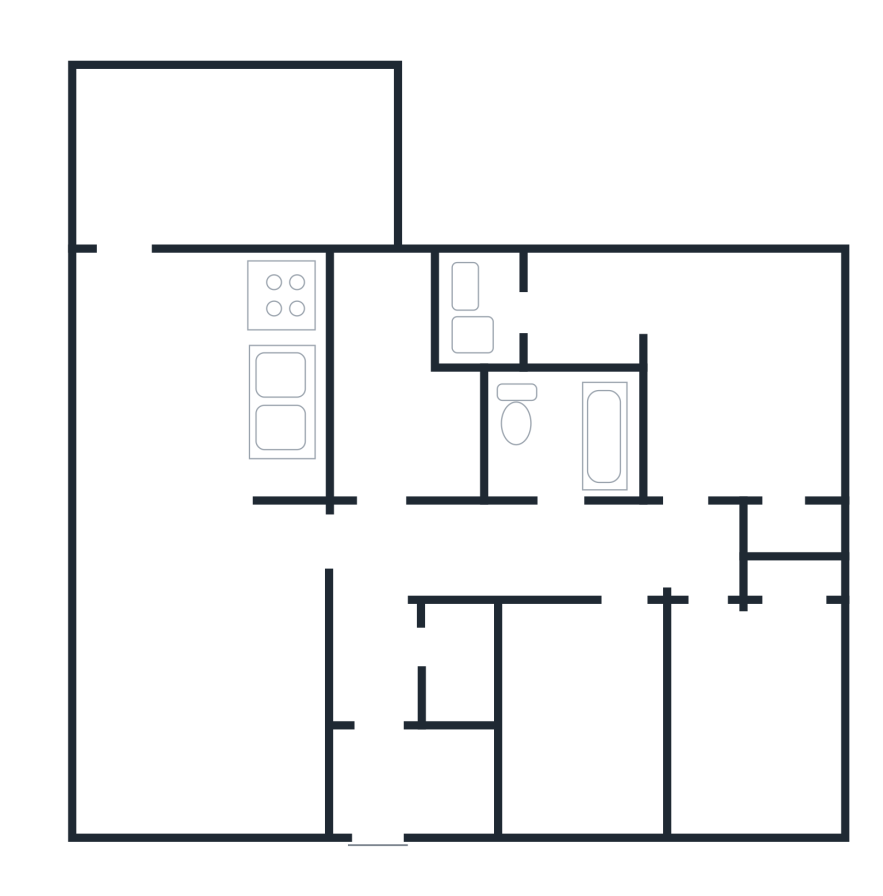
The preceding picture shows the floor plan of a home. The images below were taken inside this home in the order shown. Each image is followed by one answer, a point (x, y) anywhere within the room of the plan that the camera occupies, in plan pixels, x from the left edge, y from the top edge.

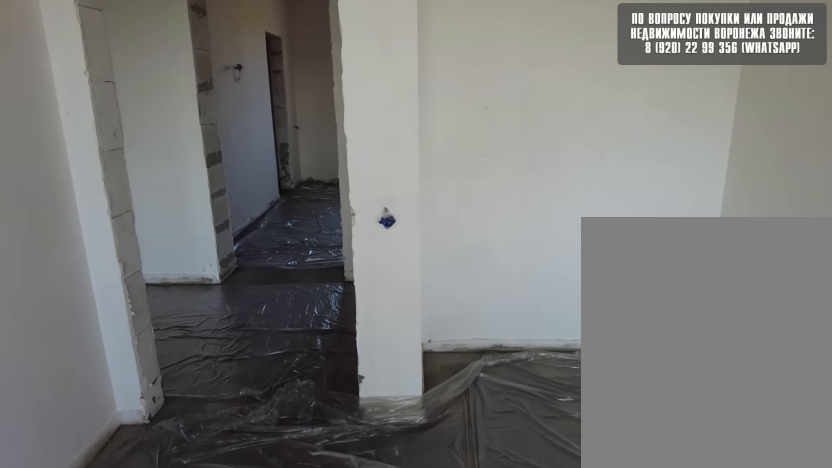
(732, 709)
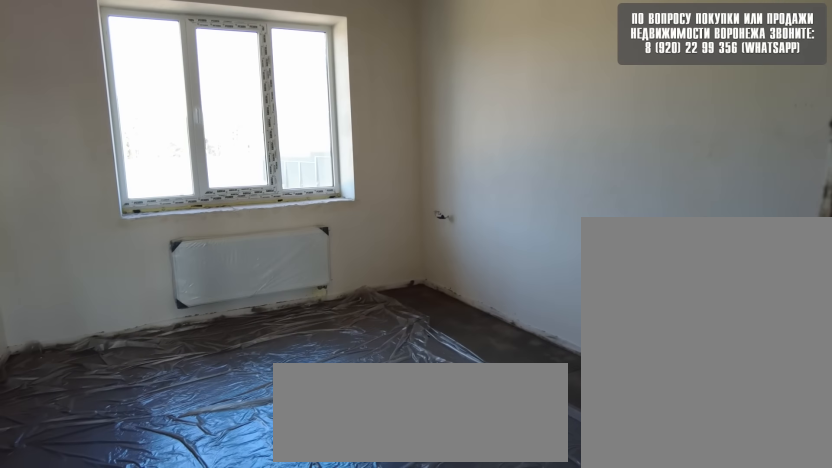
(725, 489)
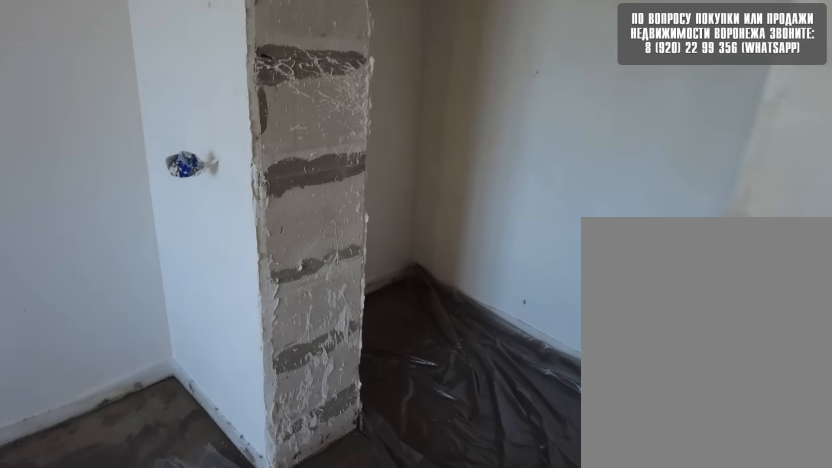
(727, 486)
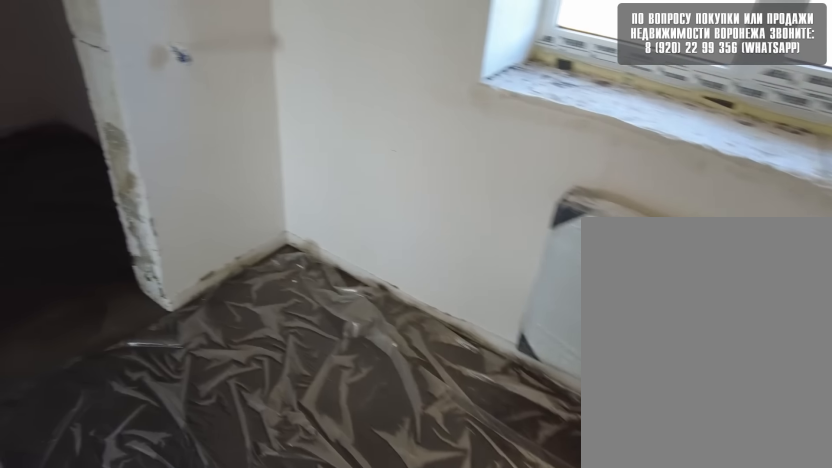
(721, 470)
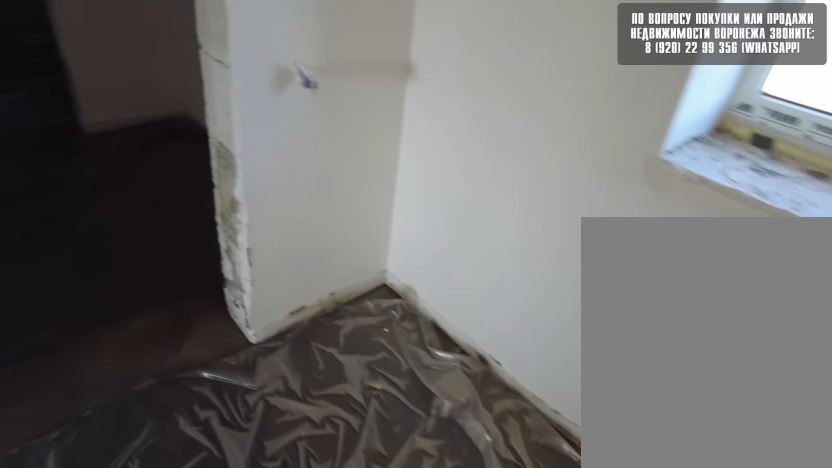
(710, 432)
